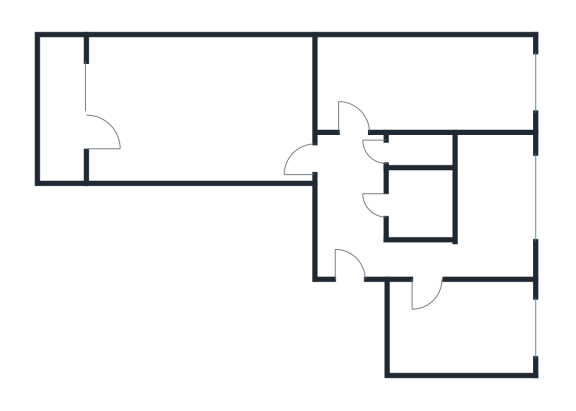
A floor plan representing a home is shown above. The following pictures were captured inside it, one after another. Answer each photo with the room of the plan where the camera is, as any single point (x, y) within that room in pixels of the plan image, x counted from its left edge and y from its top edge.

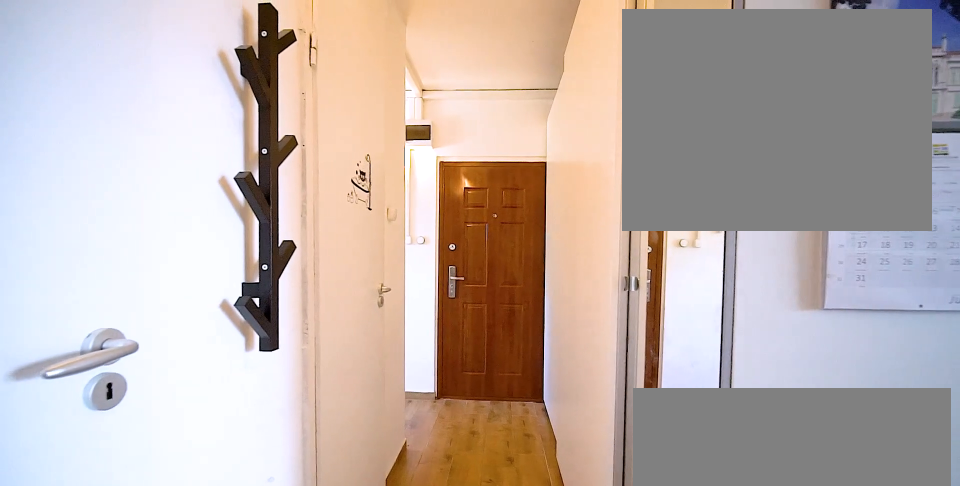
(344, 171)
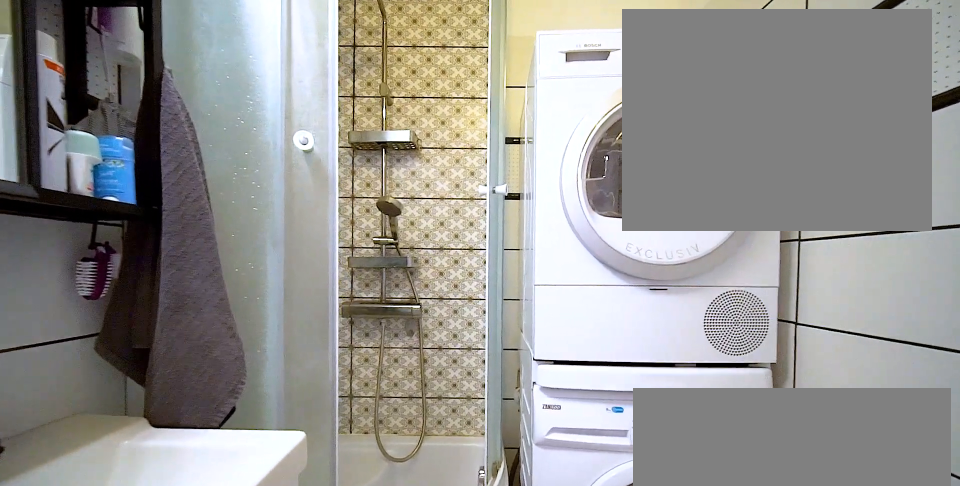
(419, 204)
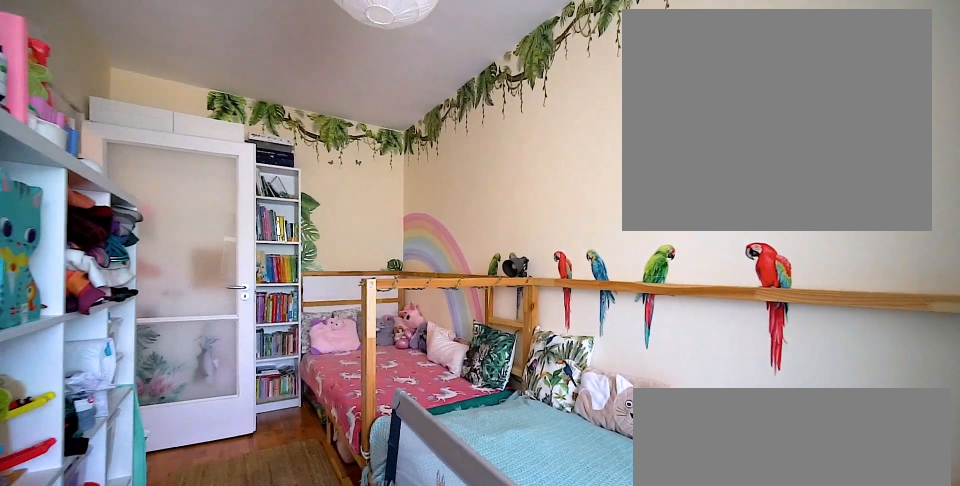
(439, 84)
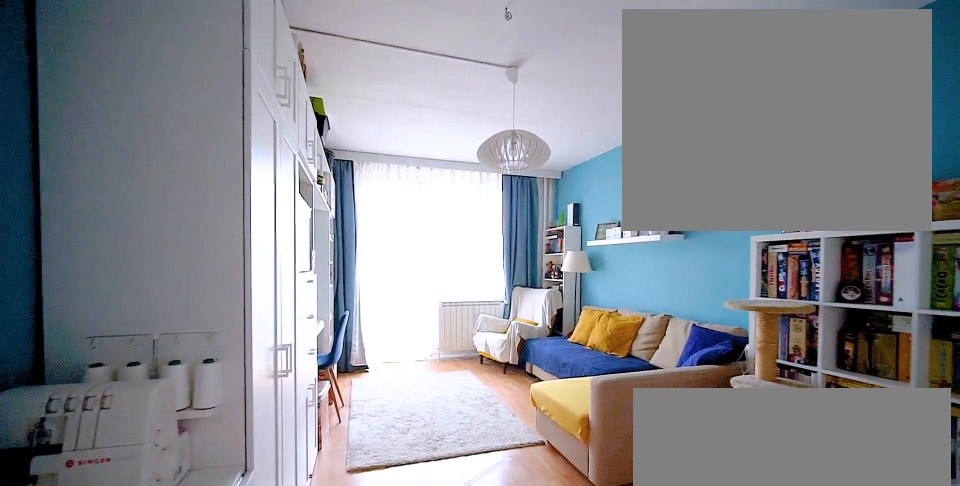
(205, 110)
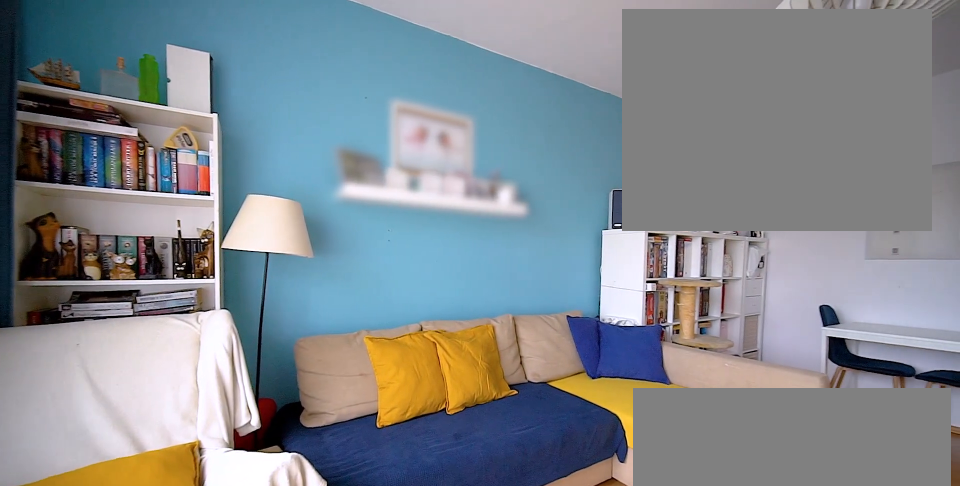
(205, 110)
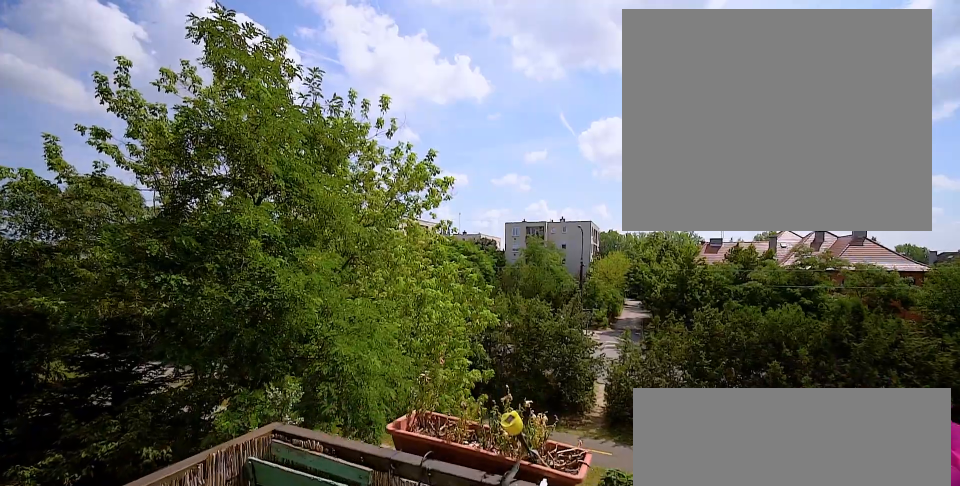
(63, 110)
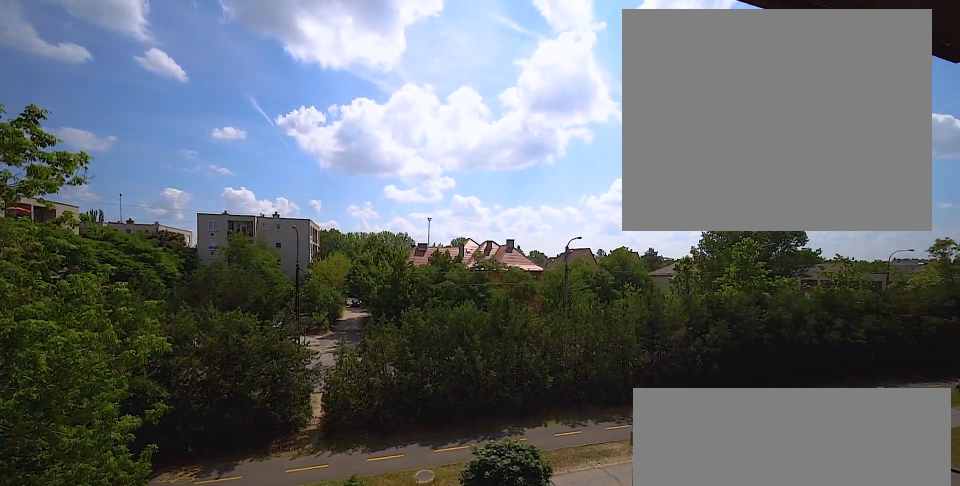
(63, 110)
